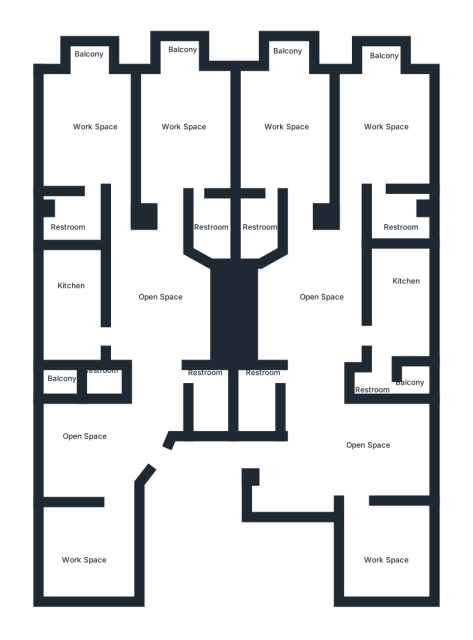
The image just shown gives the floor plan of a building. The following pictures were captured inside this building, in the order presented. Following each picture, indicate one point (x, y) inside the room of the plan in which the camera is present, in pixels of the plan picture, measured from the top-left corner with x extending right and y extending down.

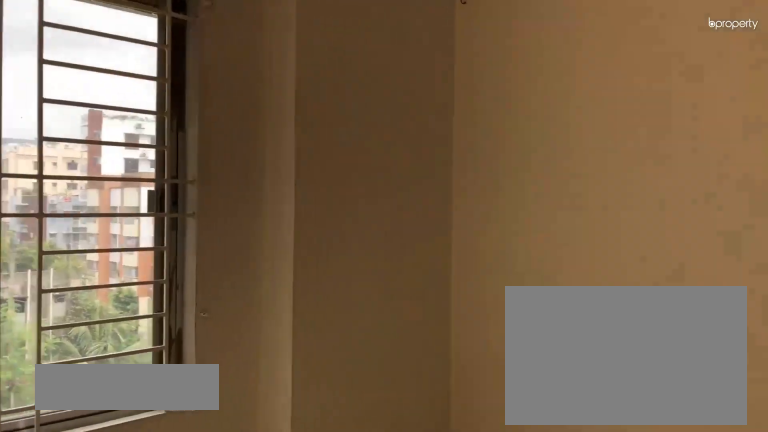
(96, 550)
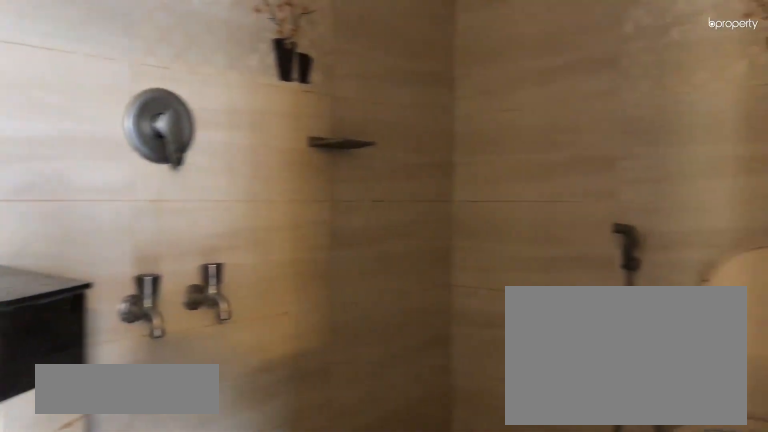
(211, 399)
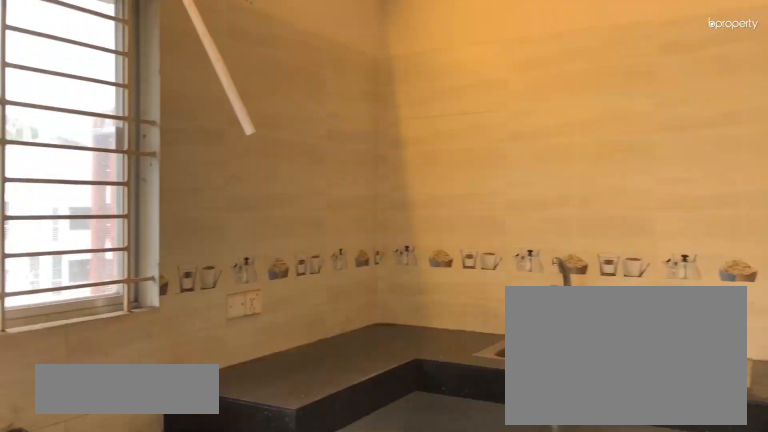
(74, 300)
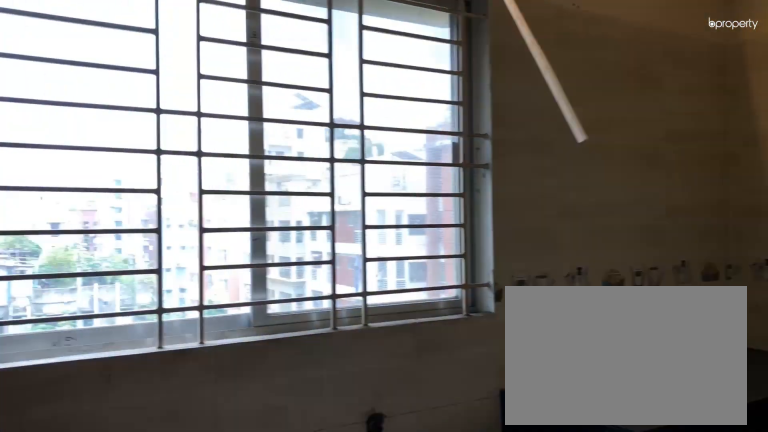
(74, 300)
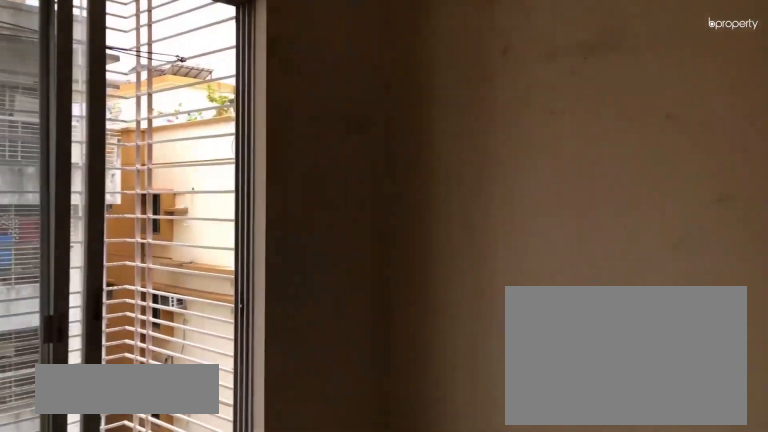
(187, 127)
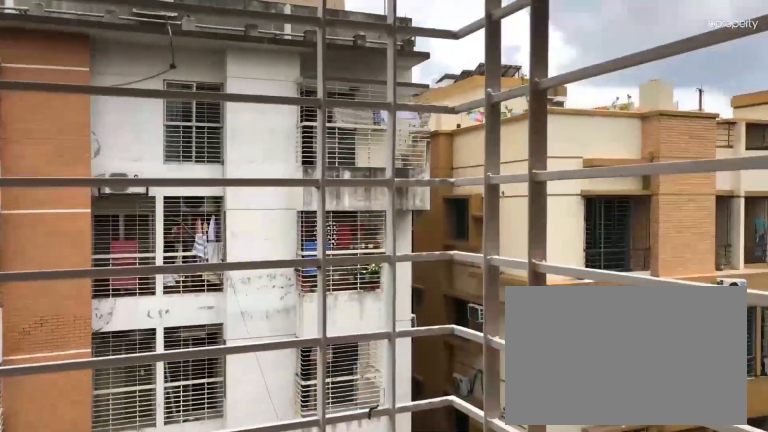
(177, 61)
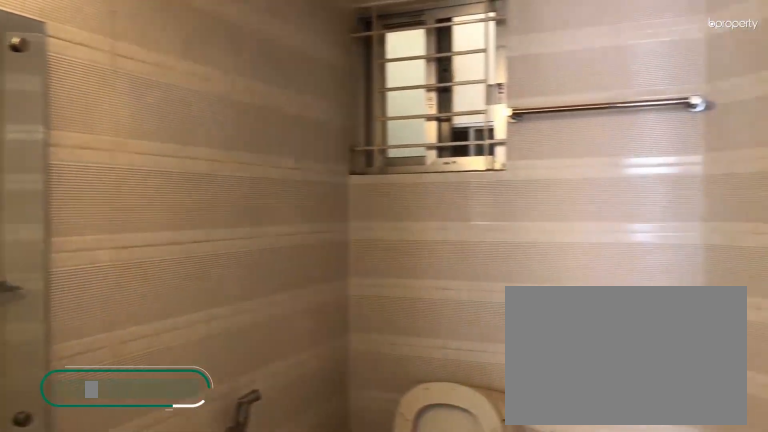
(210, 224)
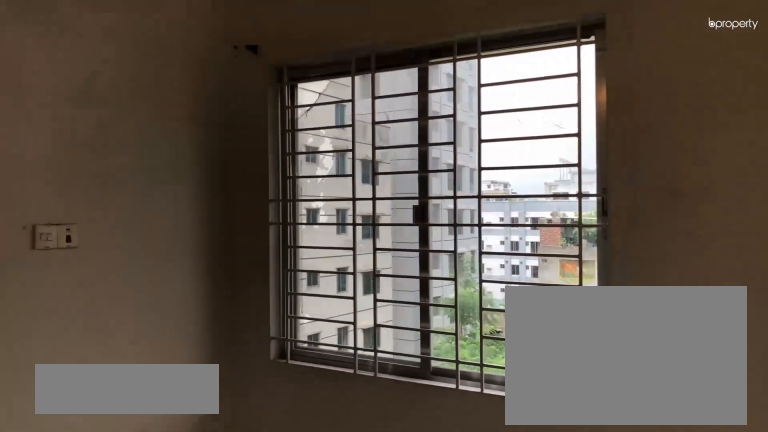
(91, 117)
